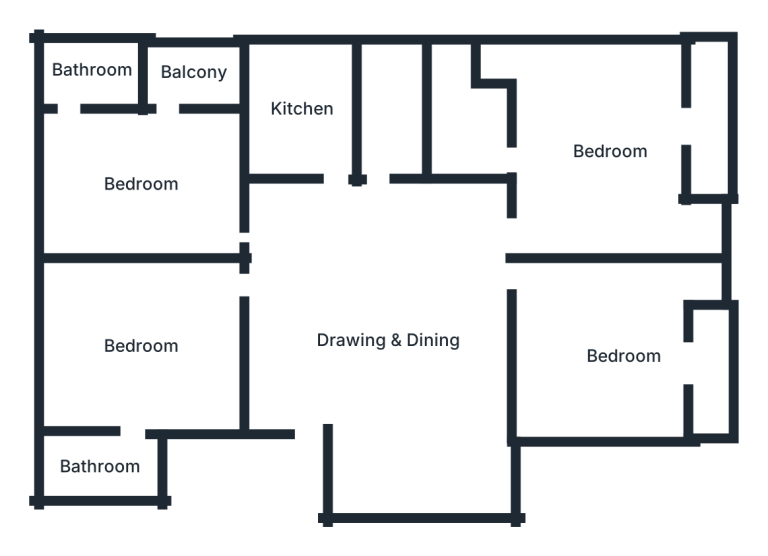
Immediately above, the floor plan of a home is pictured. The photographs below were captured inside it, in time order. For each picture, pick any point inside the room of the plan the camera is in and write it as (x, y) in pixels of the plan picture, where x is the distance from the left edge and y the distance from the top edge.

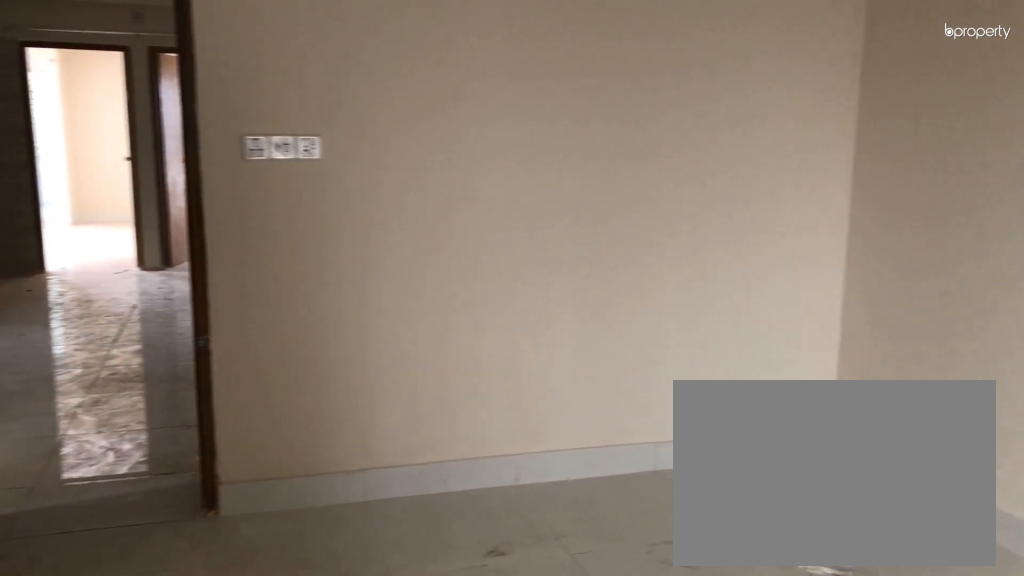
(143, 346)
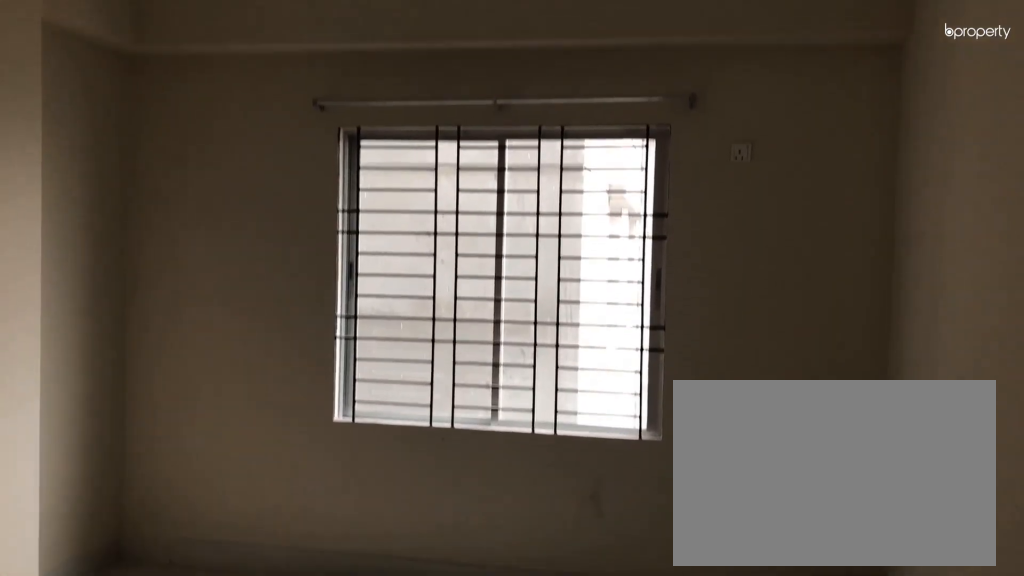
(143, 346)
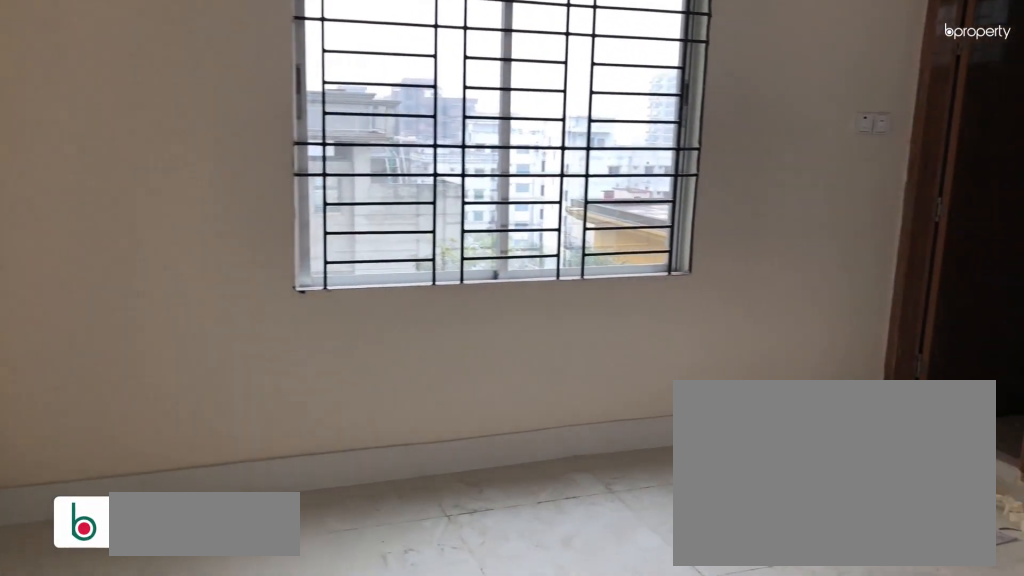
(143, 183)
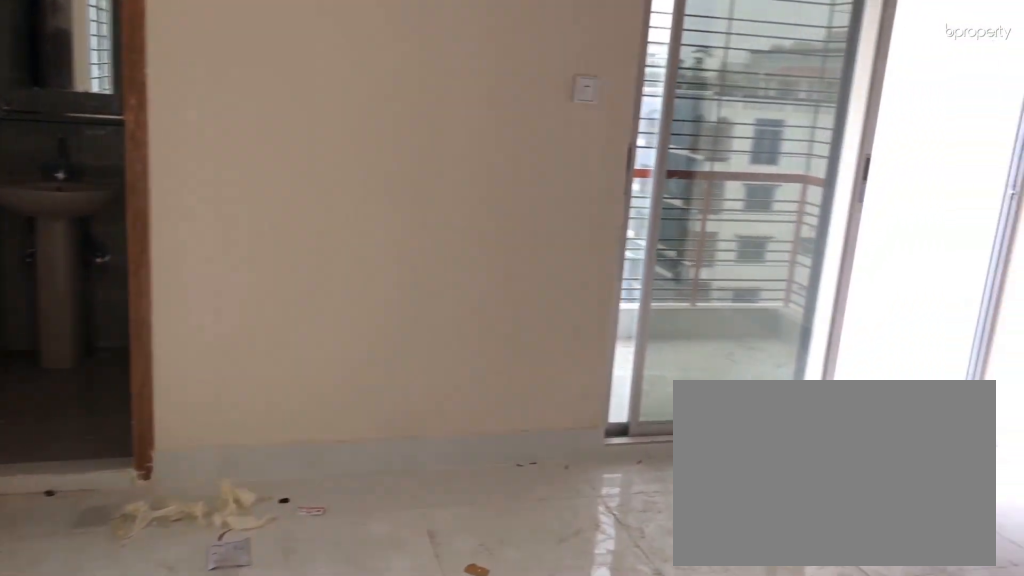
(143, 183)
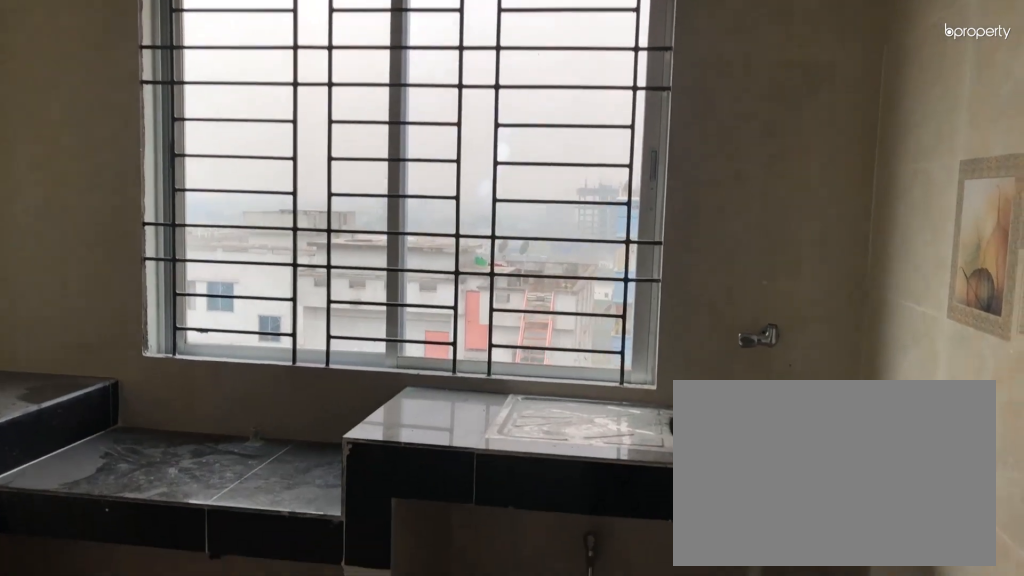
(305, 112)
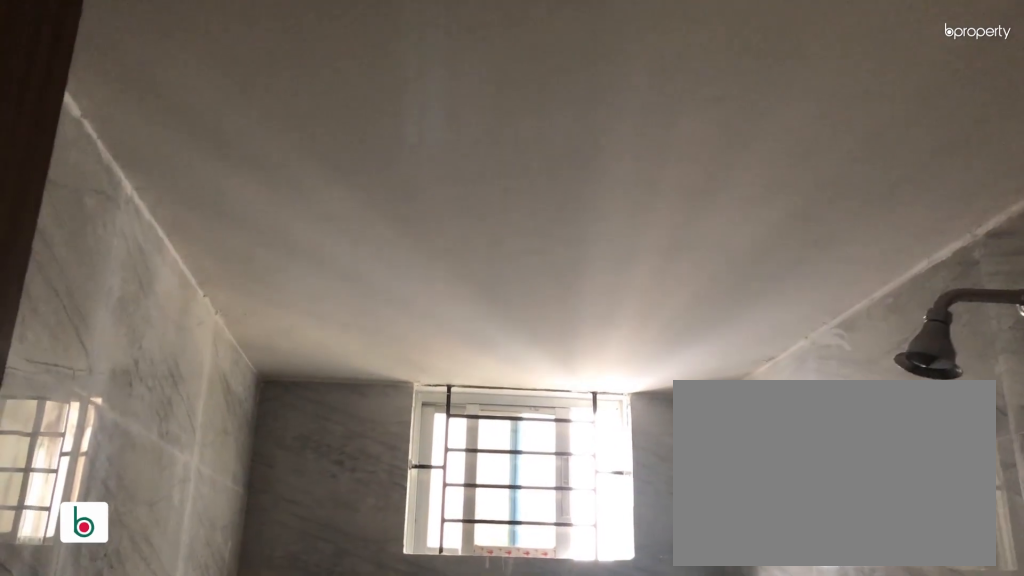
(398, 112)
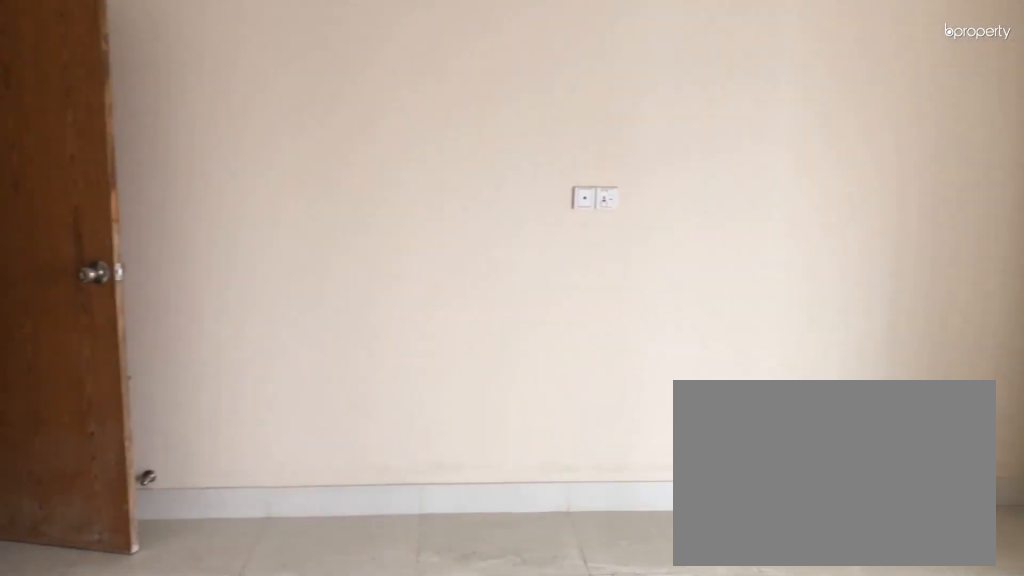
(622, 352)
